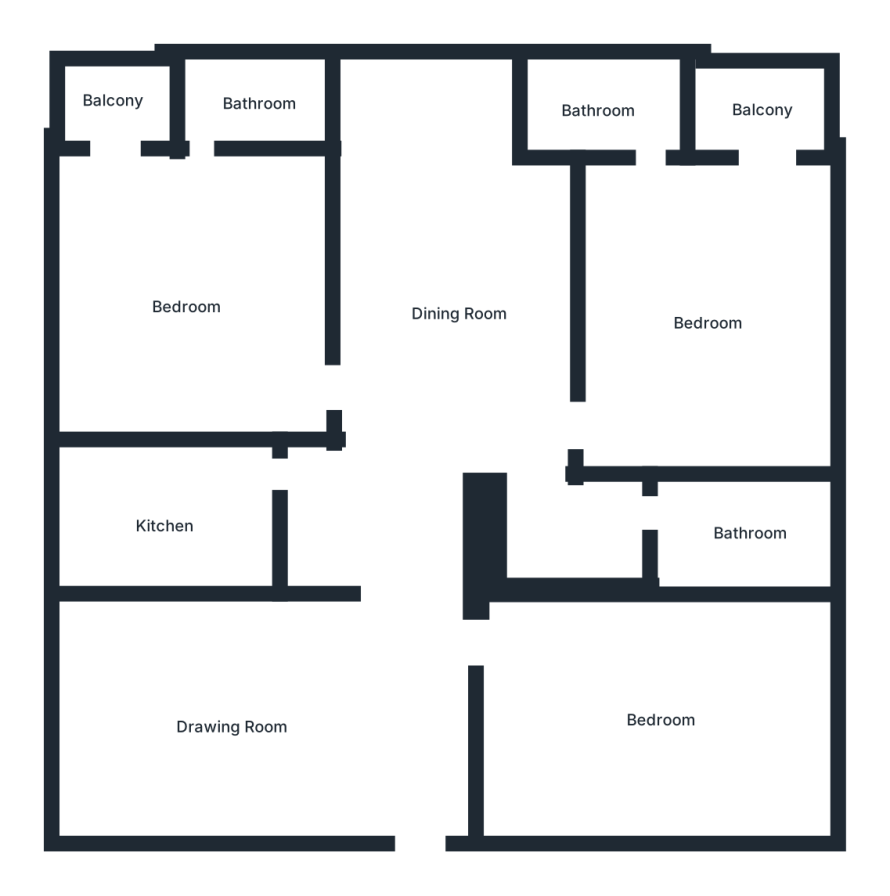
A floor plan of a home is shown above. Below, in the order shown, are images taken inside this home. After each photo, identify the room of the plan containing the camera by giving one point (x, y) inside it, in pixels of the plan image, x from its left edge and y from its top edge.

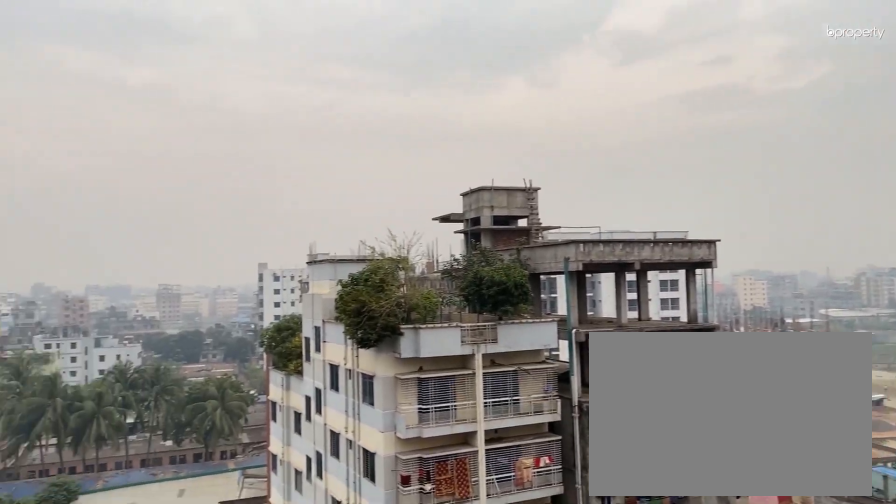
(762, 108)
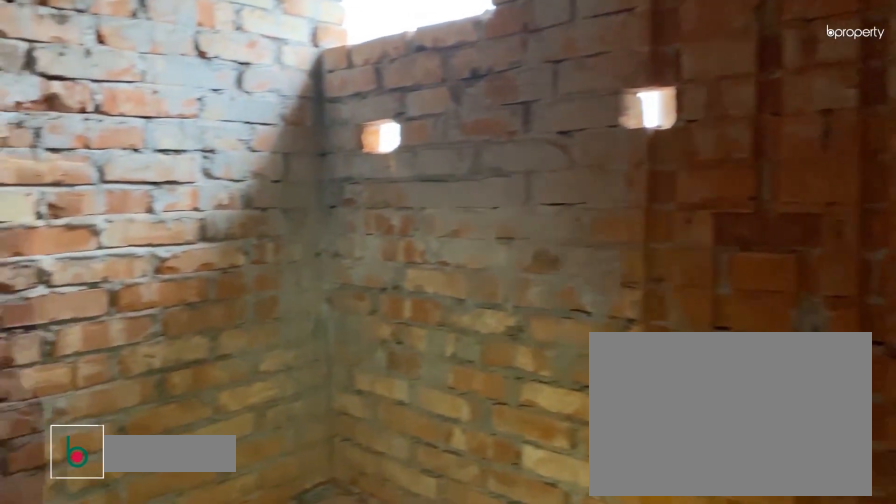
(600, 110)
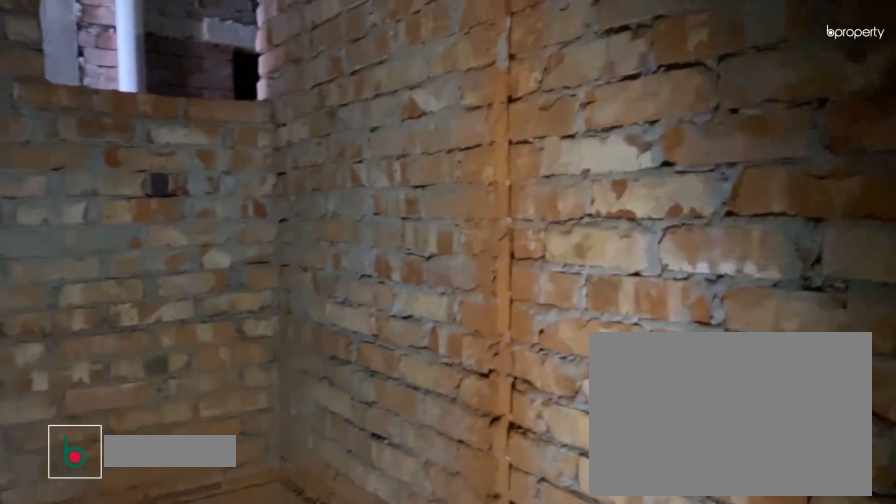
(751, 533)
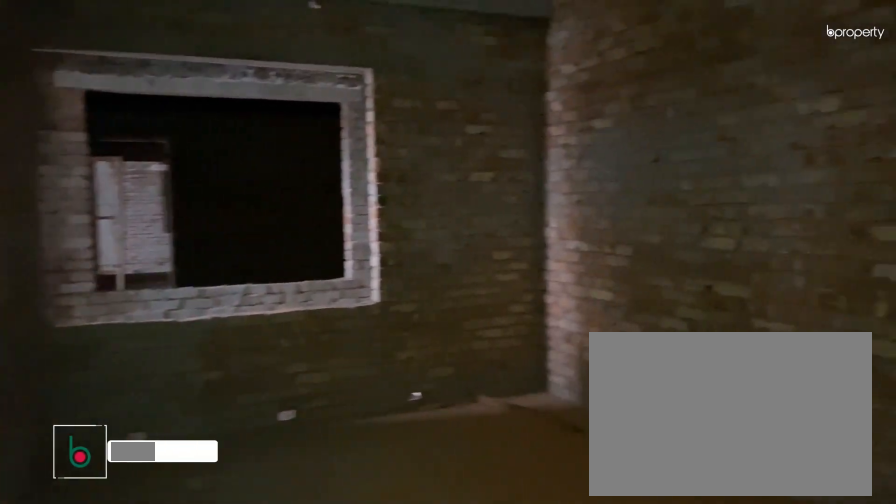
(664, 722)
